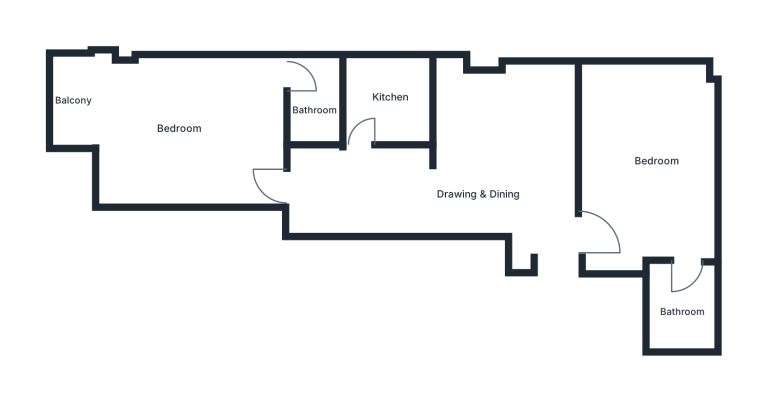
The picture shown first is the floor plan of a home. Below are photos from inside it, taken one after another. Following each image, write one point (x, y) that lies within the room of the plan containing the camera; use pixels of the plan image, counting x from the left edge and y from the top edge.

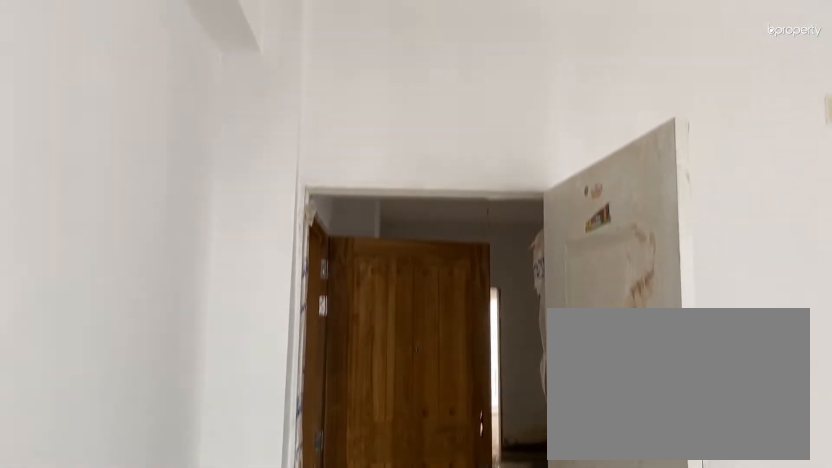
(647, 168)
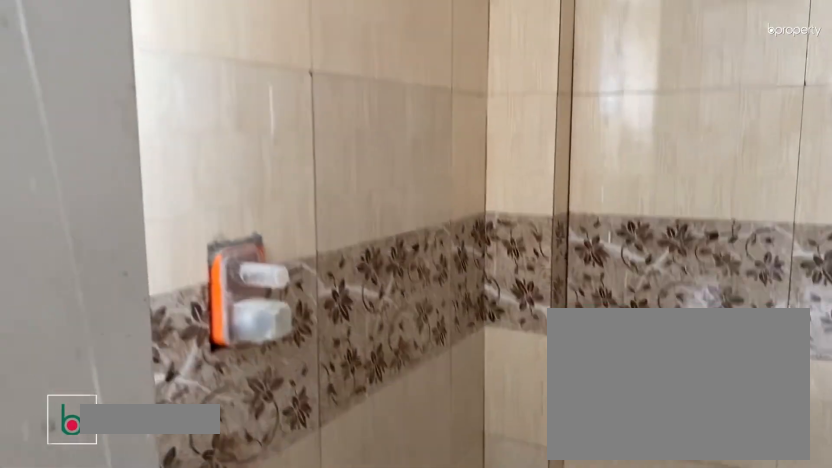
(680, 306)
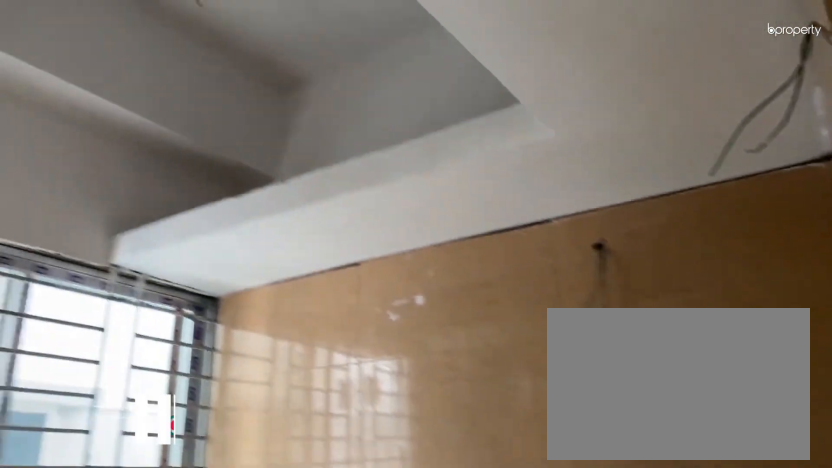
(389, 100)
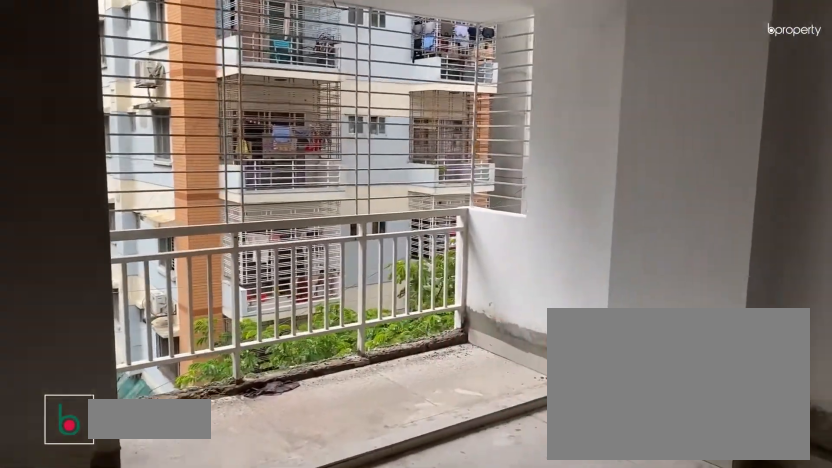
(184, 133)
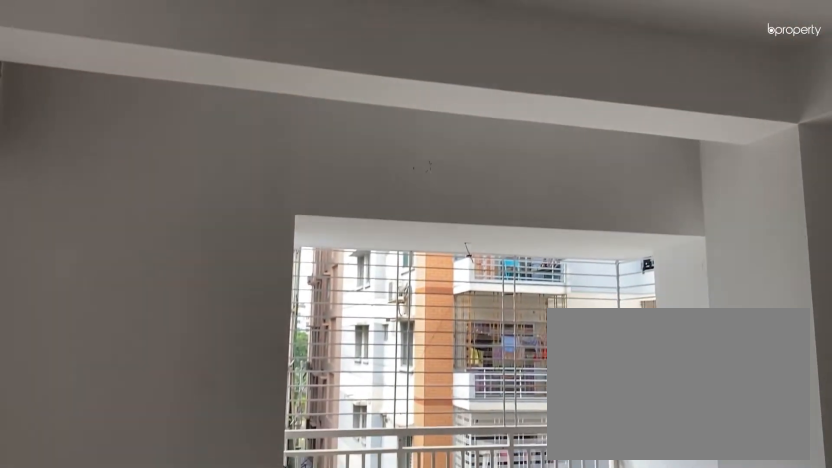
(184, 133)
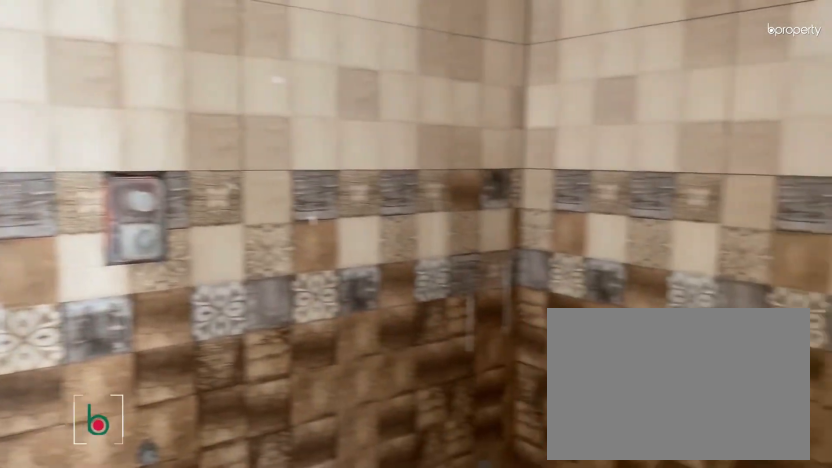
(313, 110)
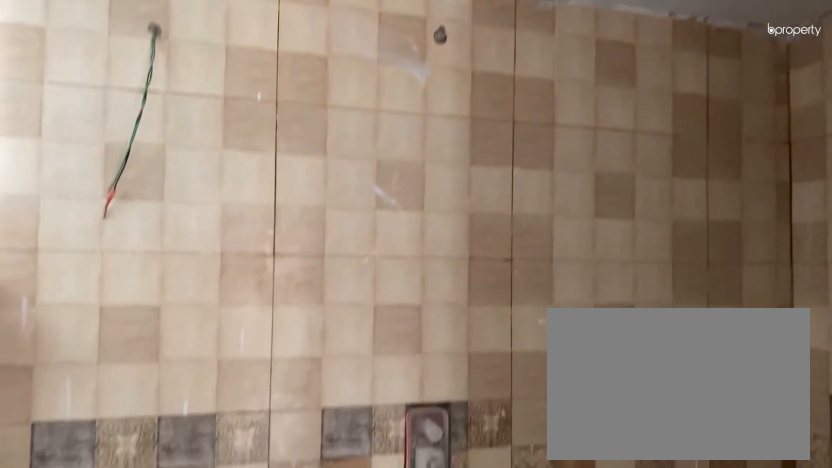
(313, 110)
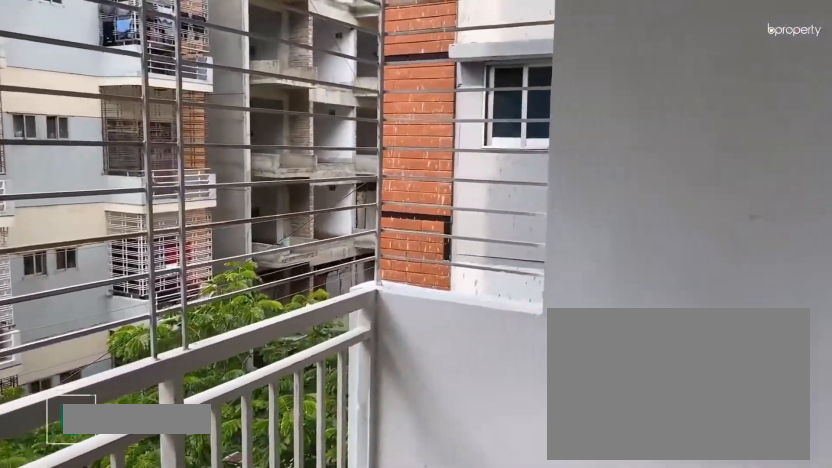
(78, 98)
